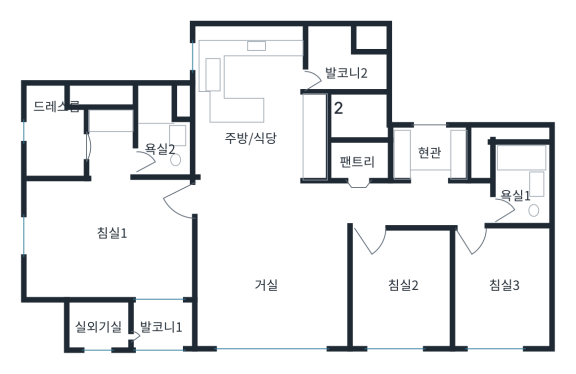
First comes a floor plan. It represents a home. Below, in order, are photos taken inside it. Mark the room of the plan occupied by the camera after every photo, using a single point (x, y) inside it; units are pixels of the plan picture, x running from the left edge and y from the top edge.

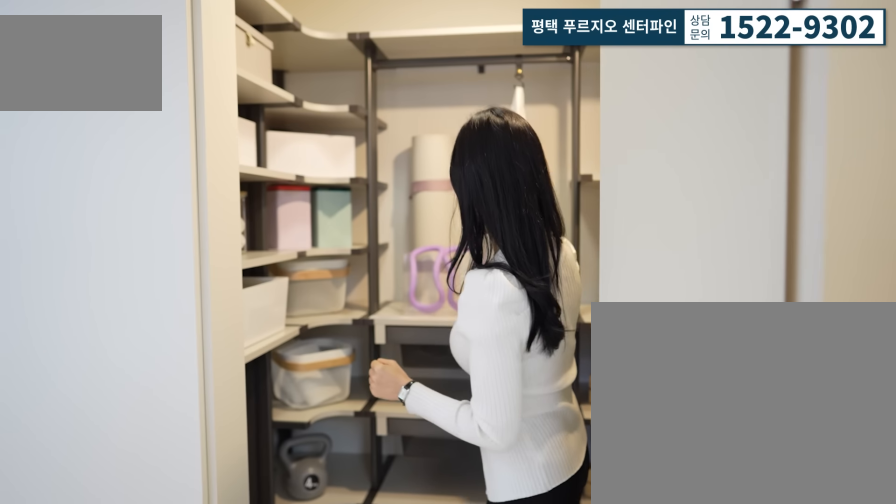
(360, 181)
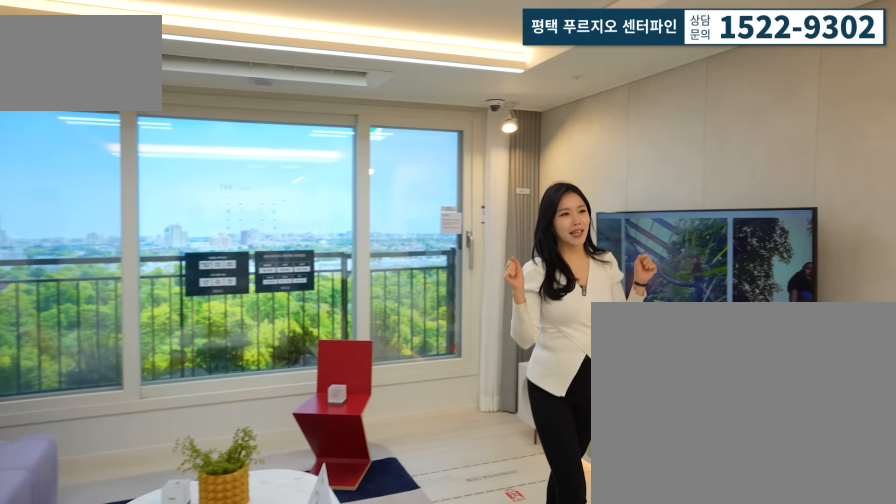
(268, 276)
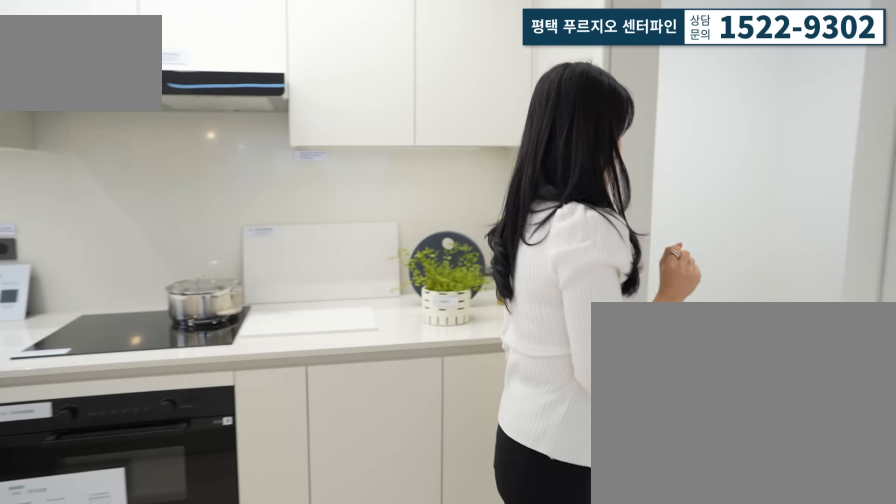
(262, 113)
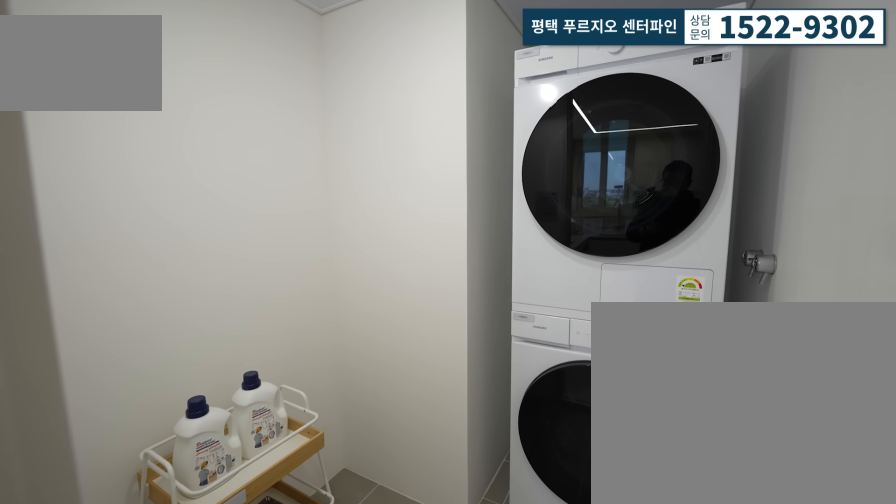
(348, 67)
